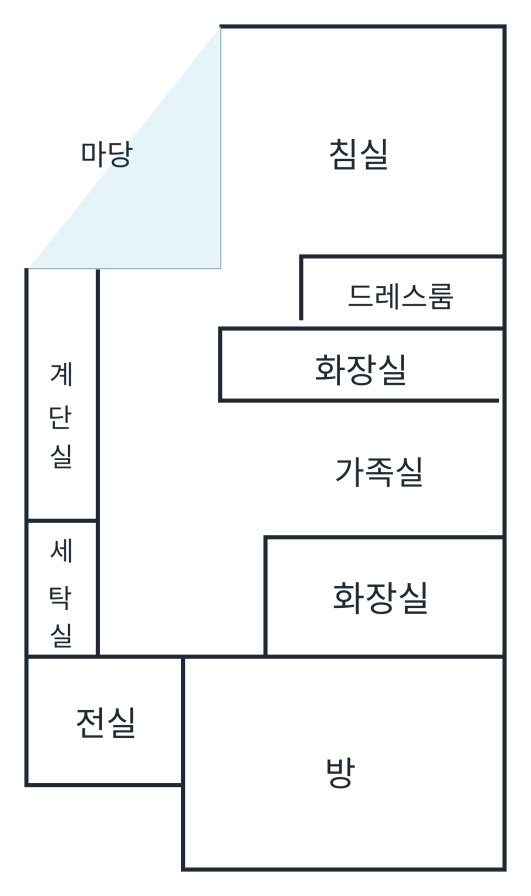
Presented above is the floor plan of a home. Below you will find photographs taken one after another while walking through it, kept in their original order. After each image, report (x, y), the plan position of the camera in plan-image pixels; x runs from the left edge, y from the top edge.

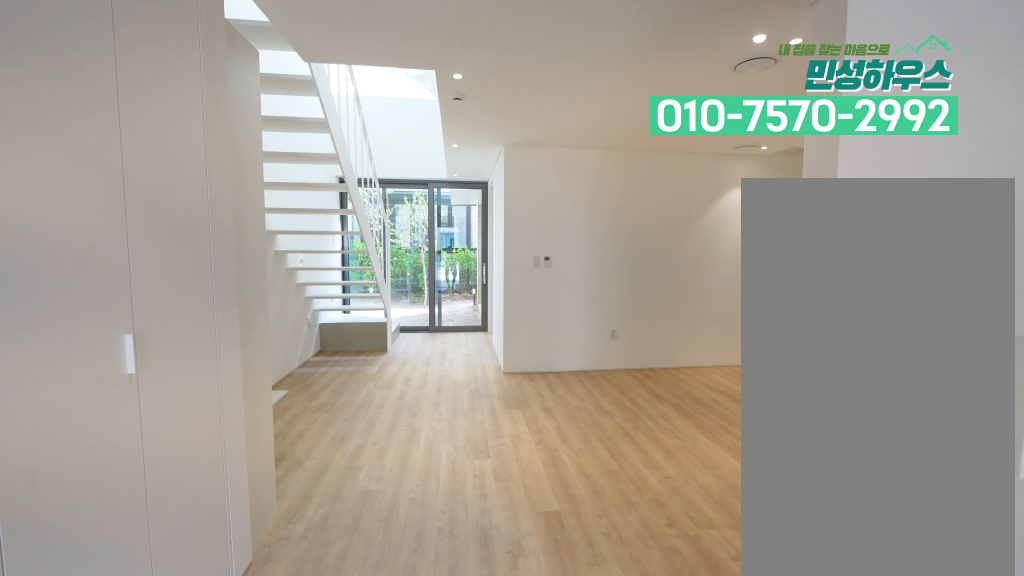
(145, 668)
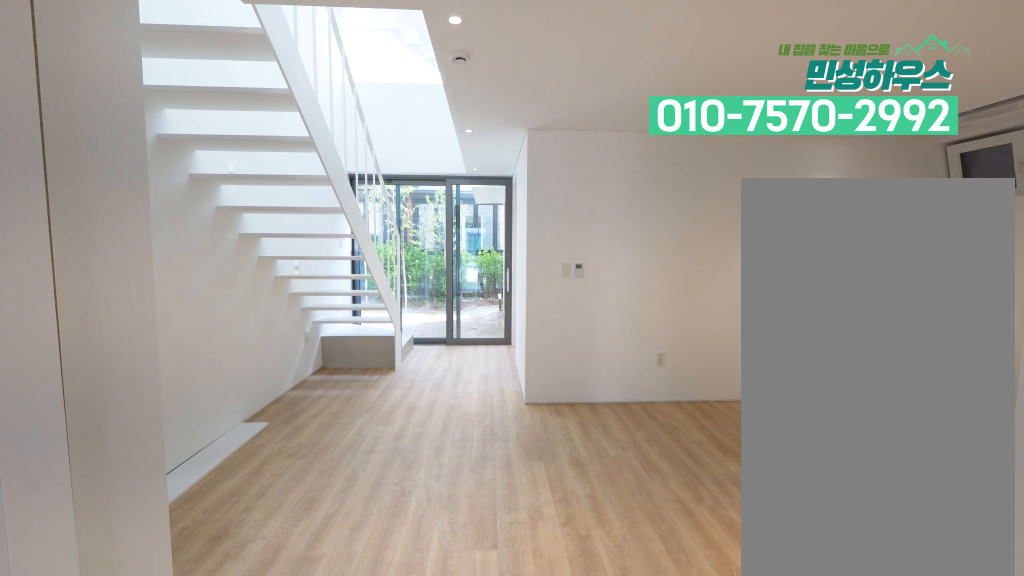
(142, 627)
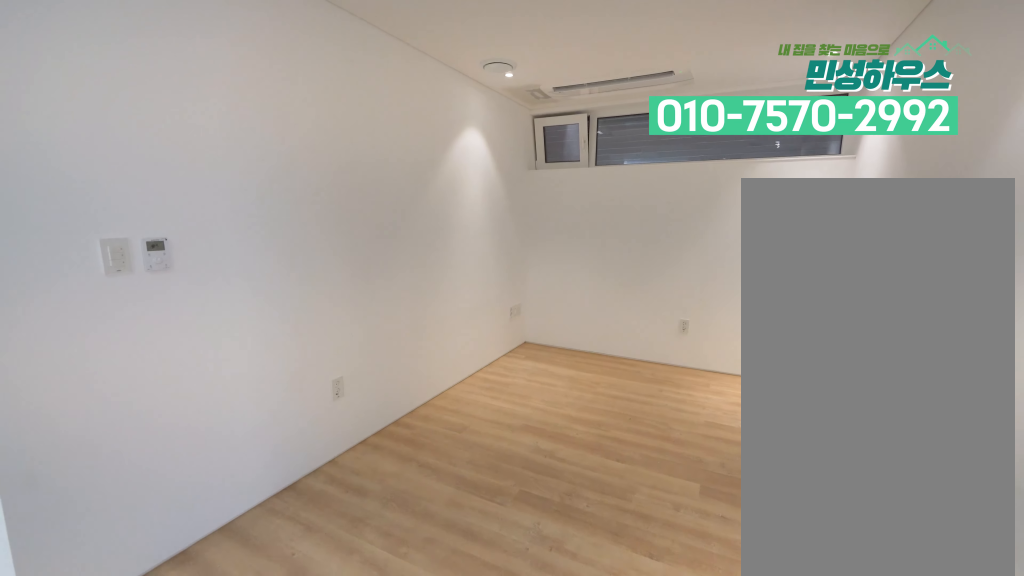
(195, 528)
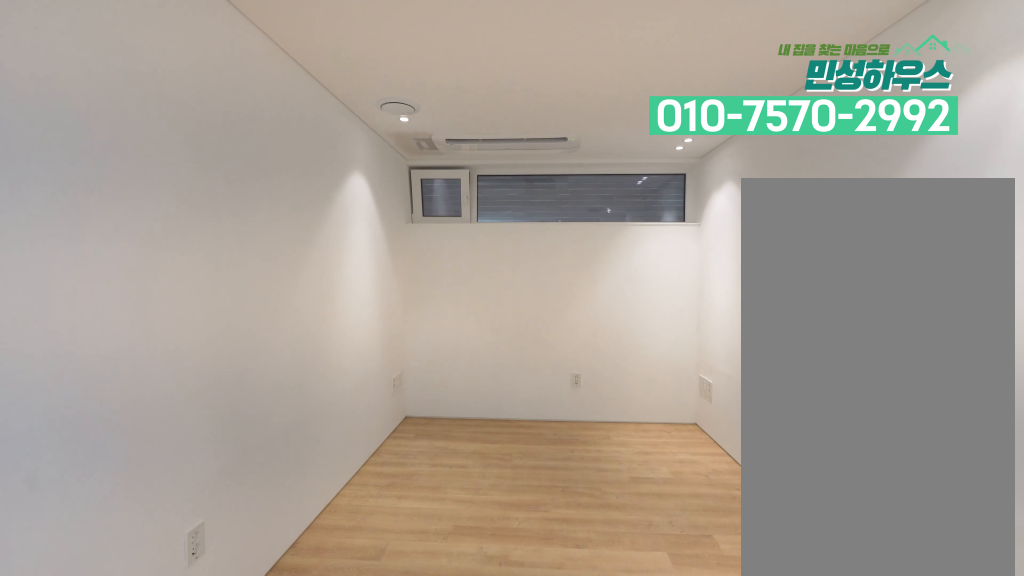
(192, 509)
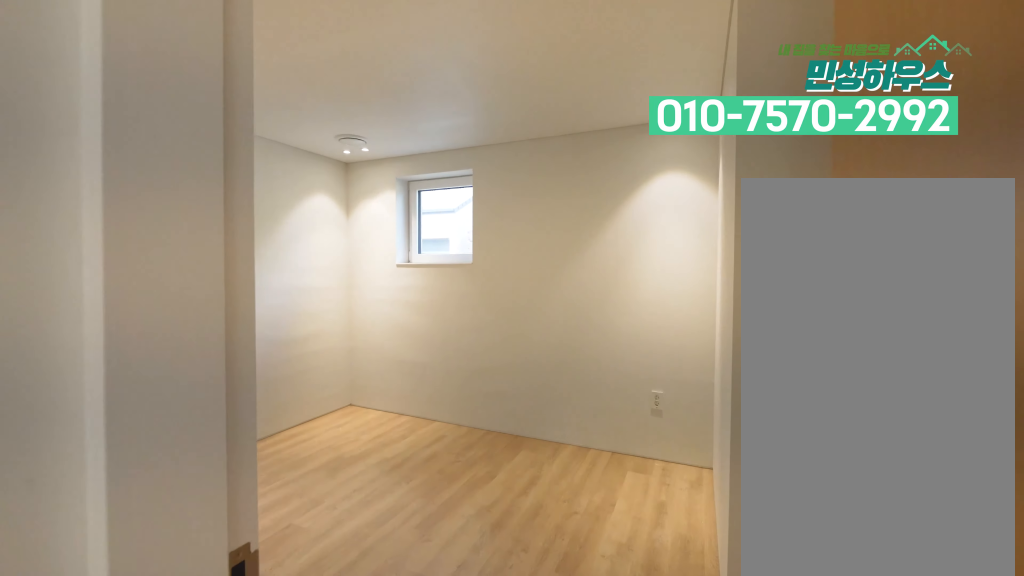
(228, 698)
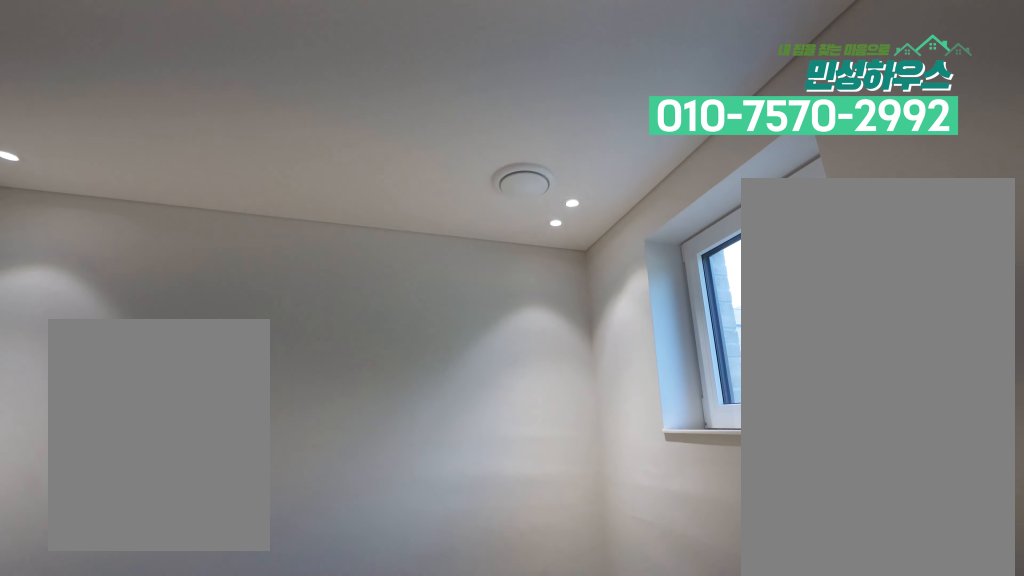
(357, 844)
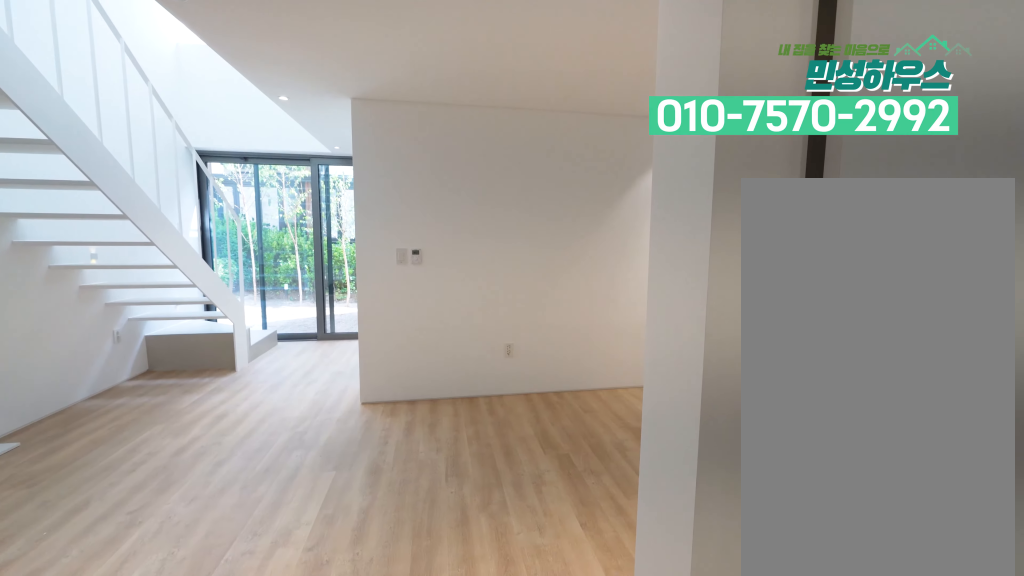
(228, 622)
